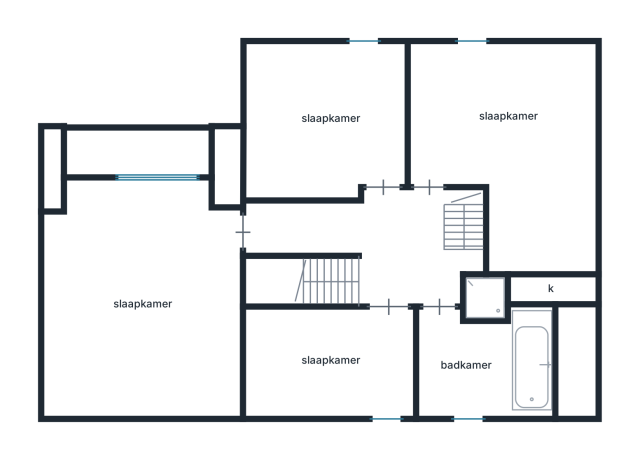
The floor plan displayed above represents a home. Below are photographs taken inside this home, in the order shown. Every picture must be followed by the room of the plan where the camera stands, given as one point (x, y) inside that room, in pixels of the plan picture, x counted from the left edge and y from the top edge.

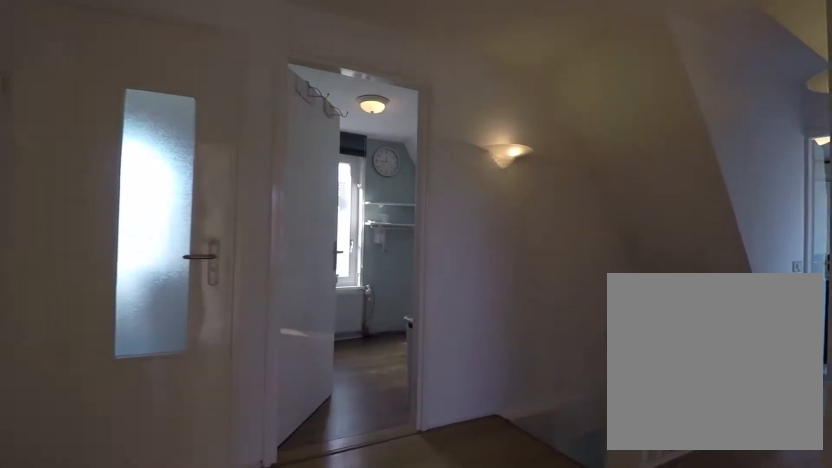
(376, 243)
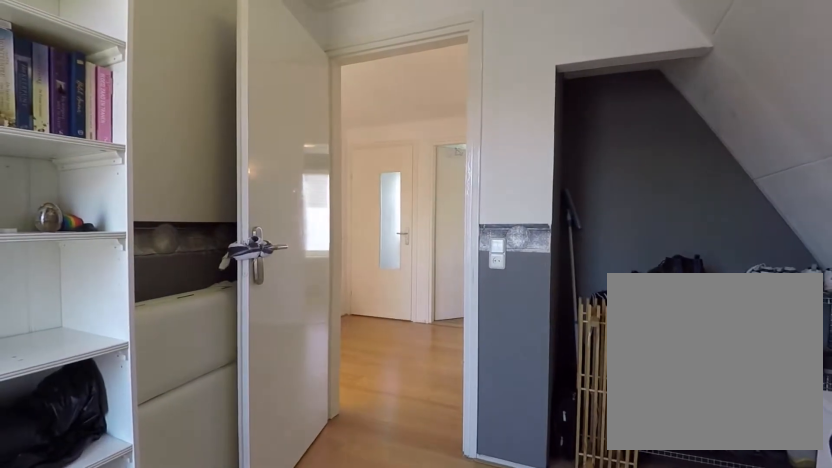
(325, 122)
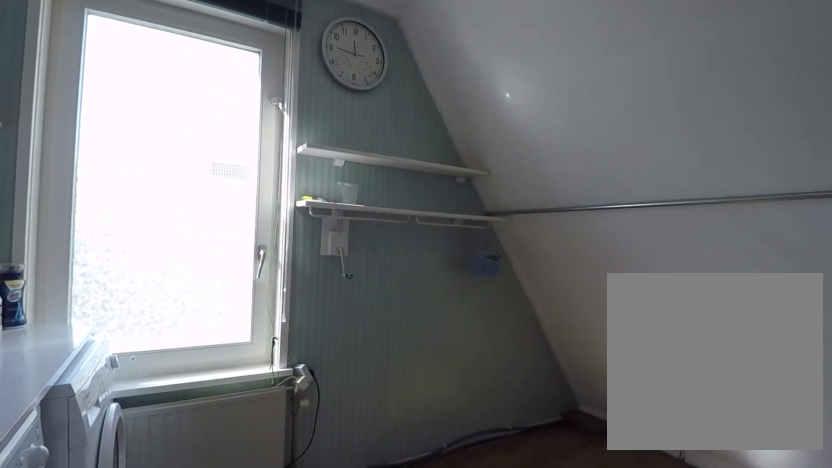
(331, 363)
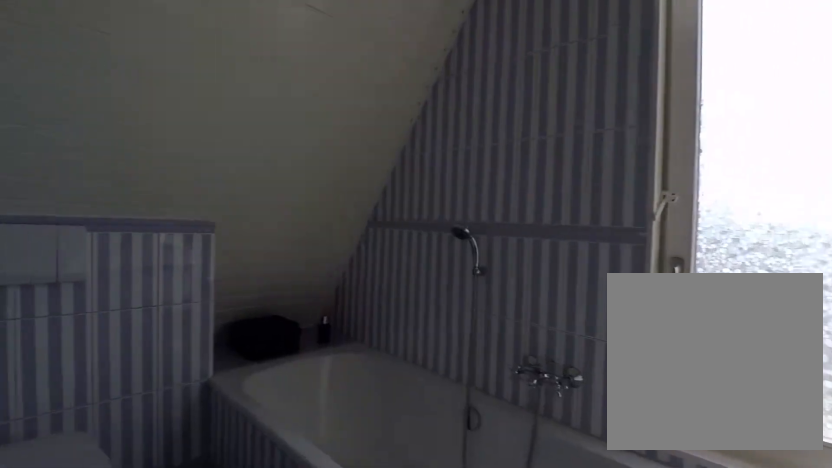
(486, 356)
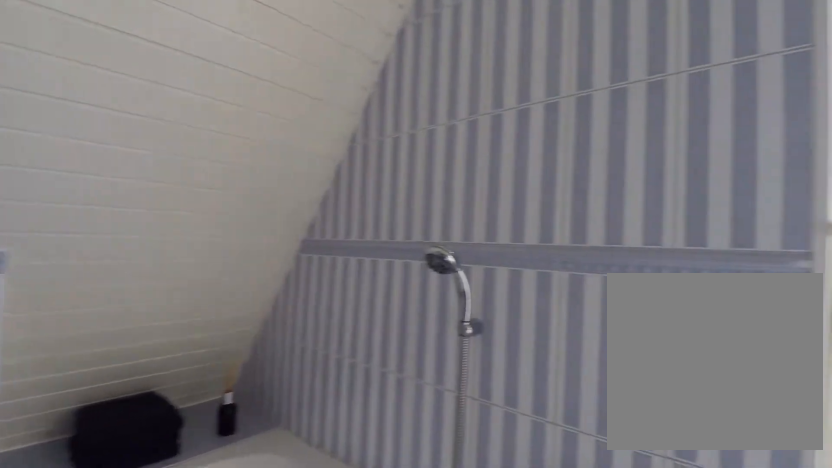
(486, 356)
